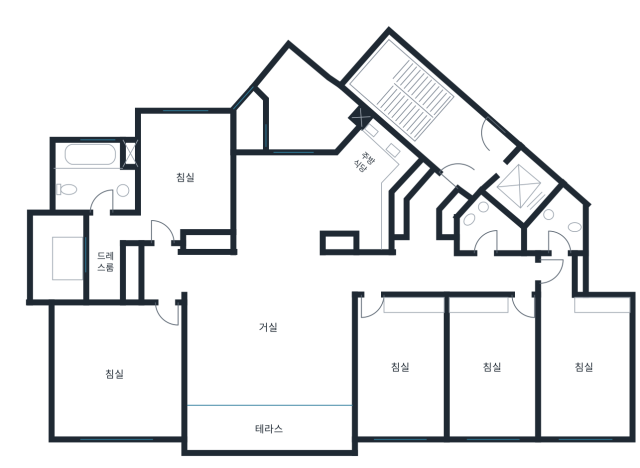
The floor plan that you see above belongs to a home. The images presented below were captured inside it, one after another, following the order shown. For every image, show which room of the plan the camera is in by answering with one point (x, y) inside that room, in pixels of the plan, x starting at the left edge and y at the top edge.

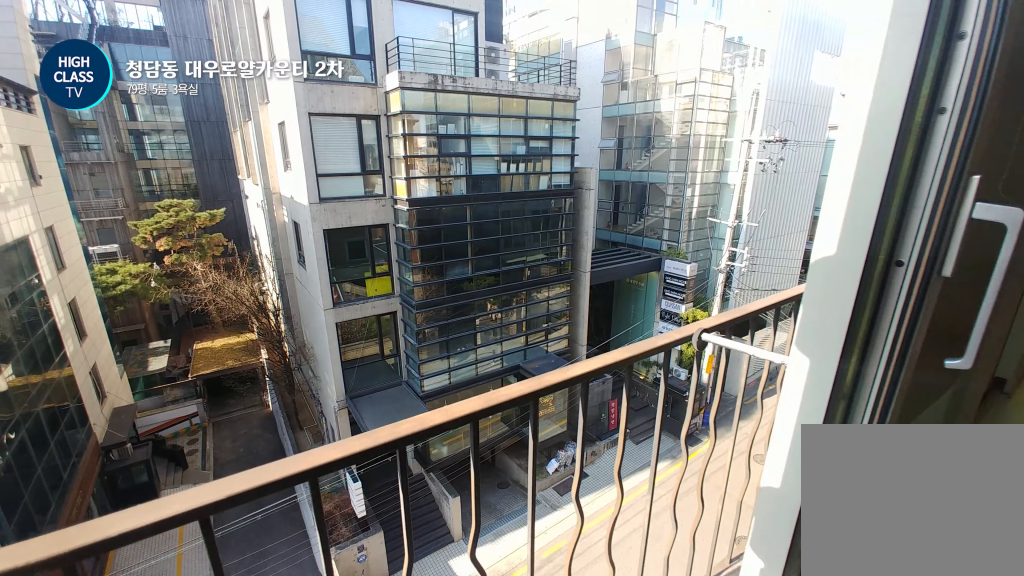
(269, 336)
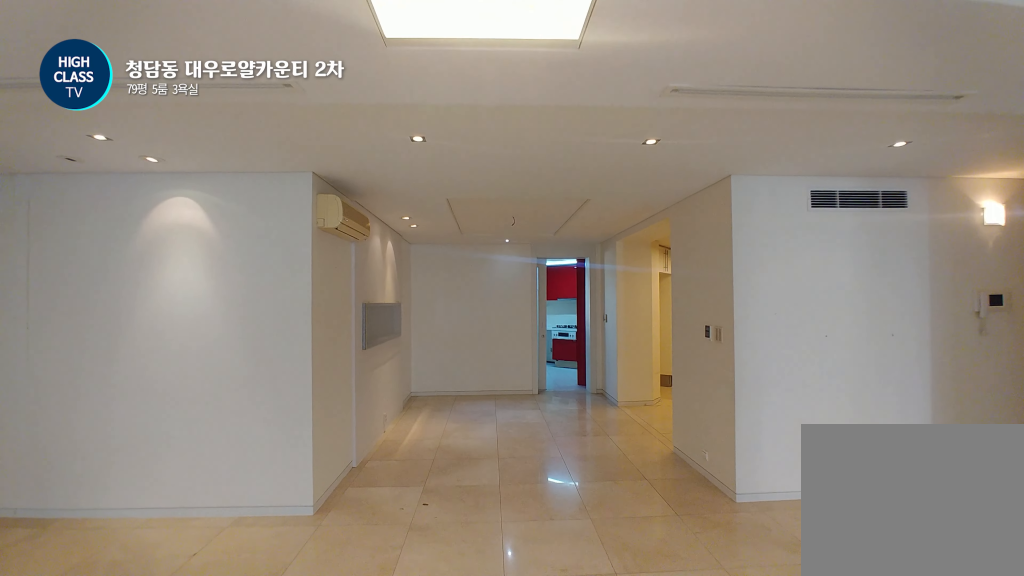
(269, 336)
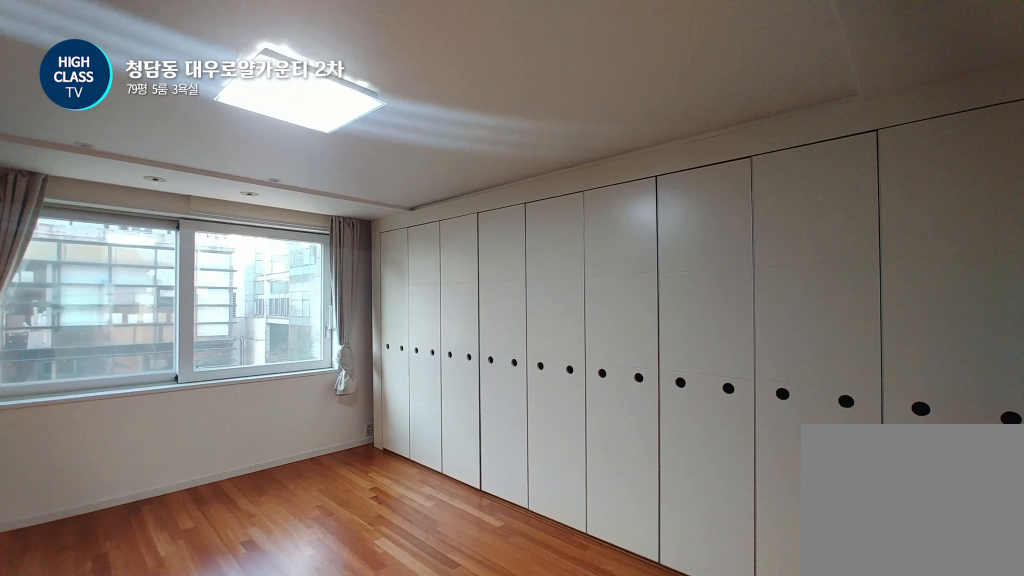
(117, 373)
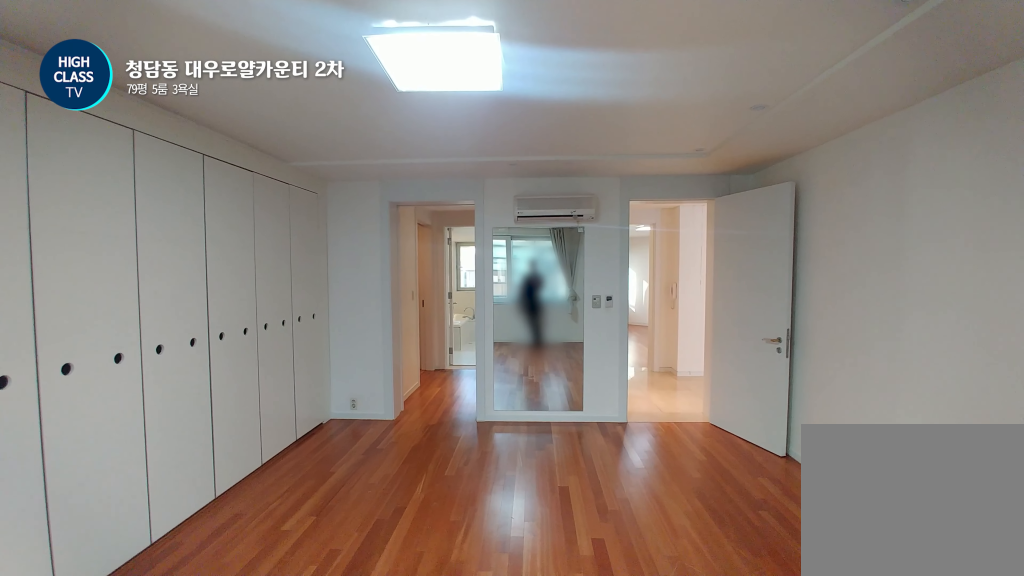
(117, 373)
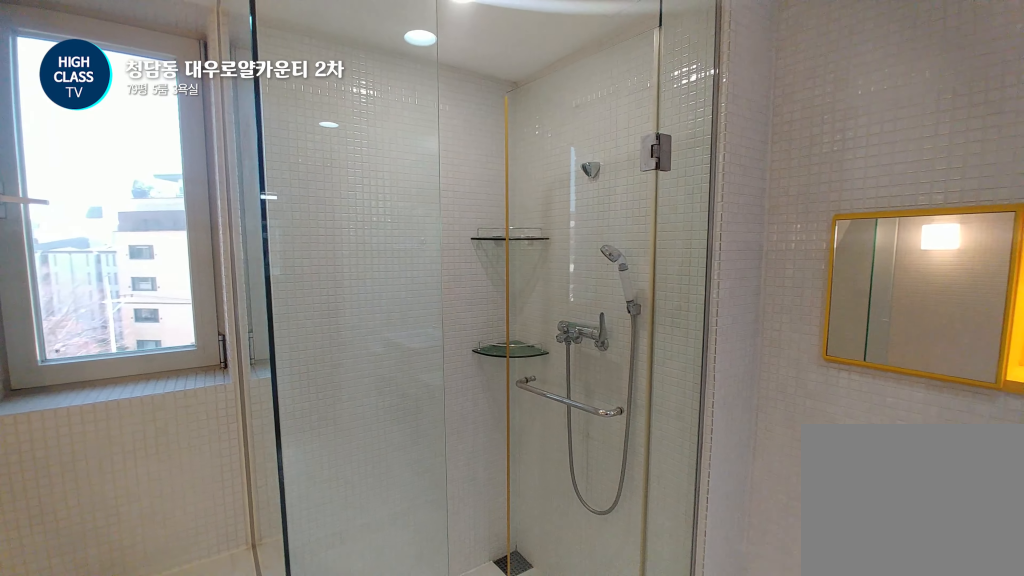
(95, 177)
